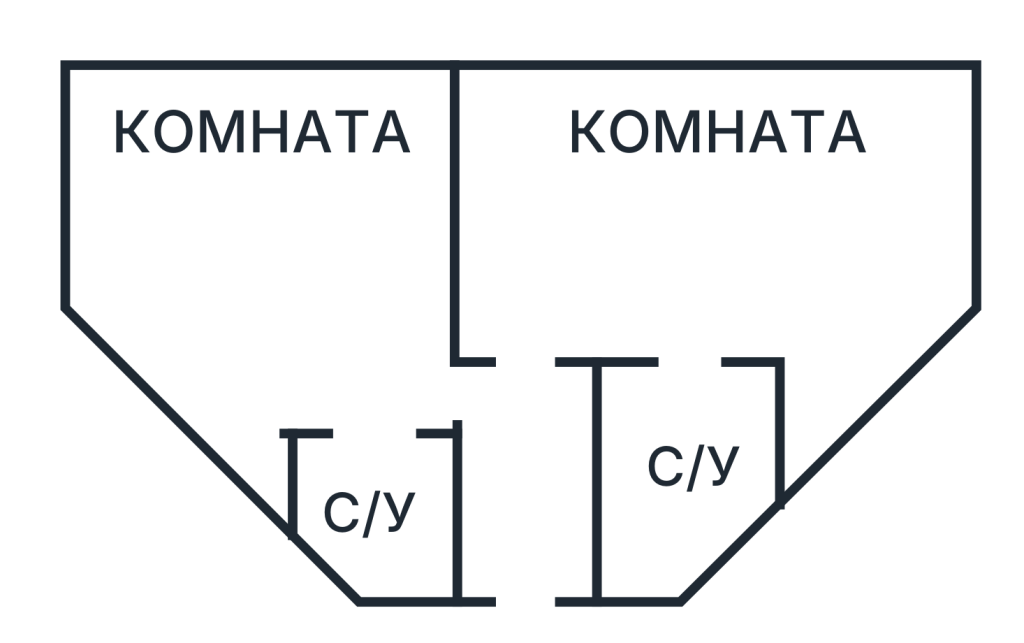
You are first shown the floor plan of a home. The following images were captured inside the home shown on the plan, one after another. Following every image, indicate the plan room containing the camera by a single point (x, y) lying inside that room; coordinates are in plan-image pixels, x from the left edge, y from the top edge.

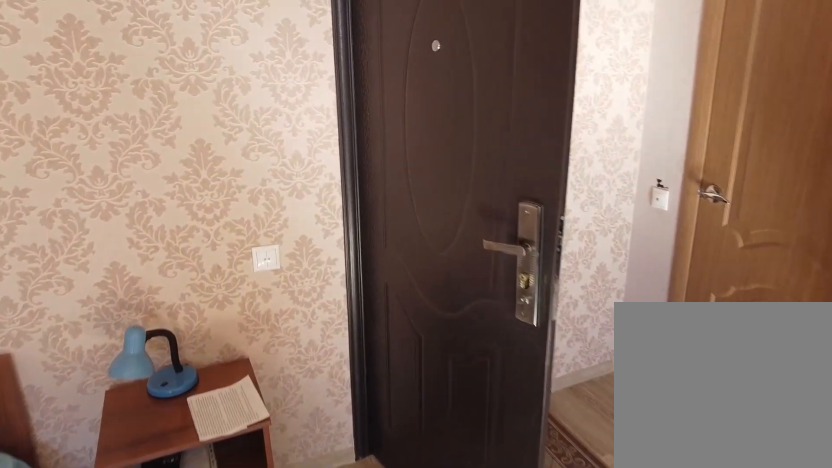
(405, 312)
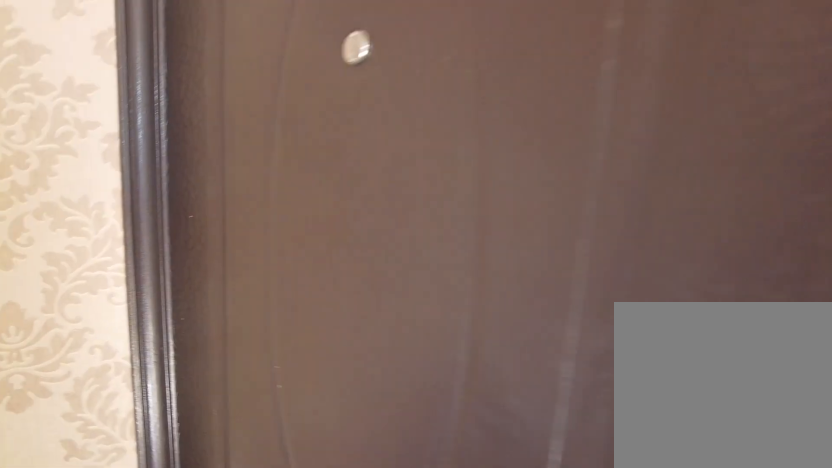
(428, 394)
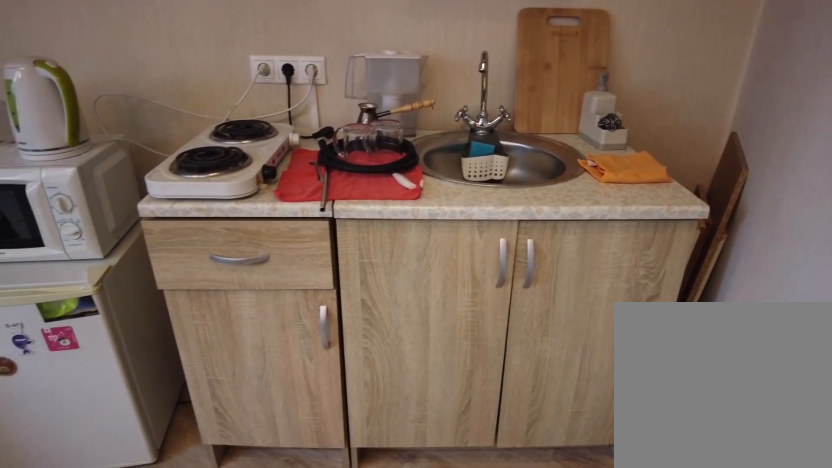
(575, 310)
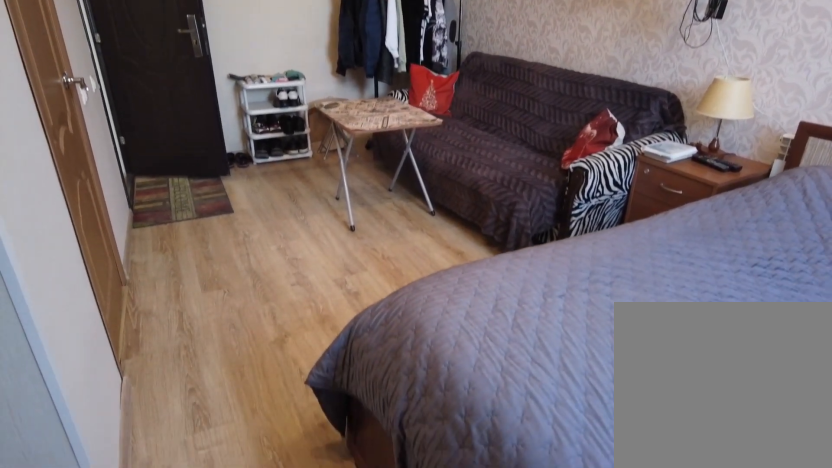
(575, 310)
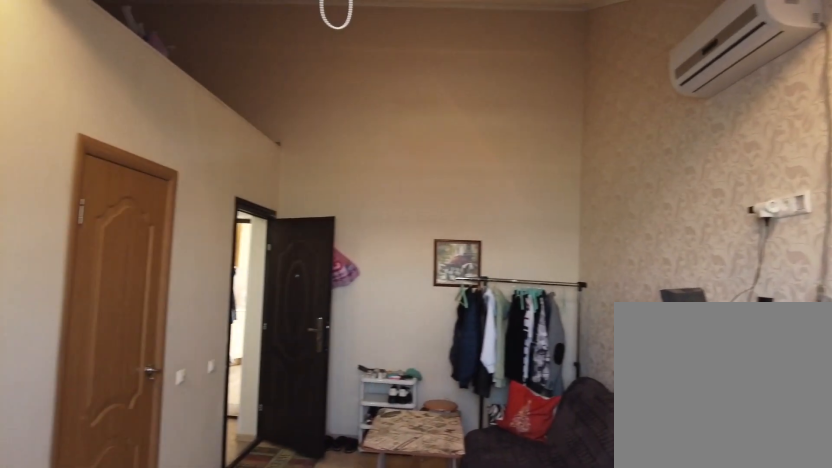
(925, 268)
